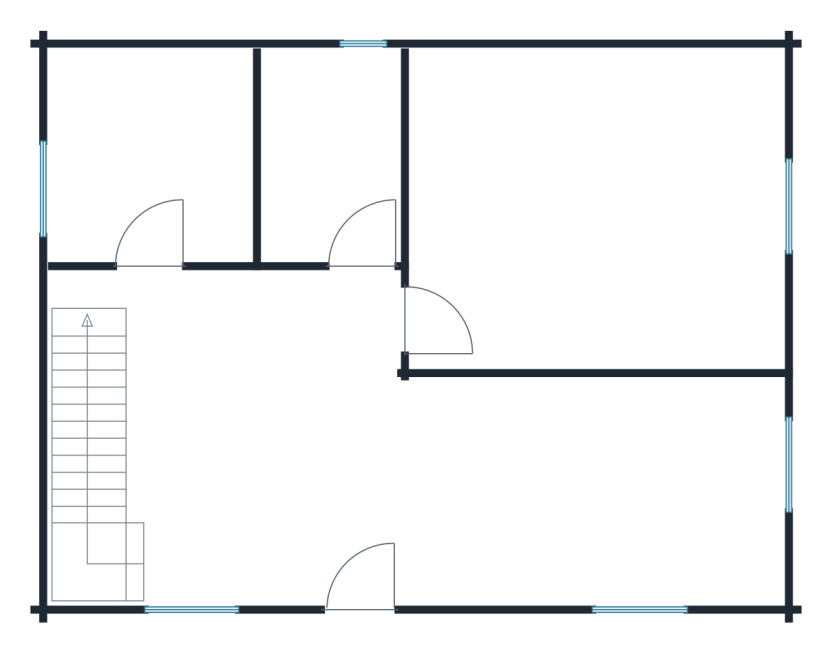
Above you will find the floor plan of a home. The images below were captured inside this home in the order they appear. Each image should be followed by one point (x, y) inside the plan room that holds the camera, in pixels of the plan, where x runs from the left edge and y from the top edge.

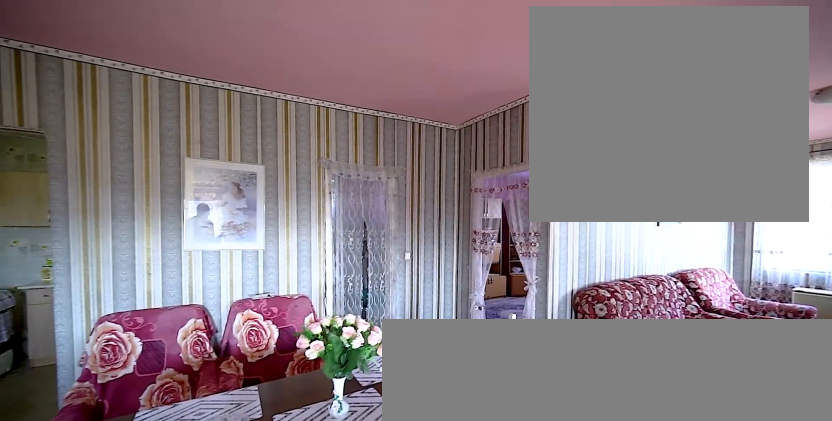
(353, 469)
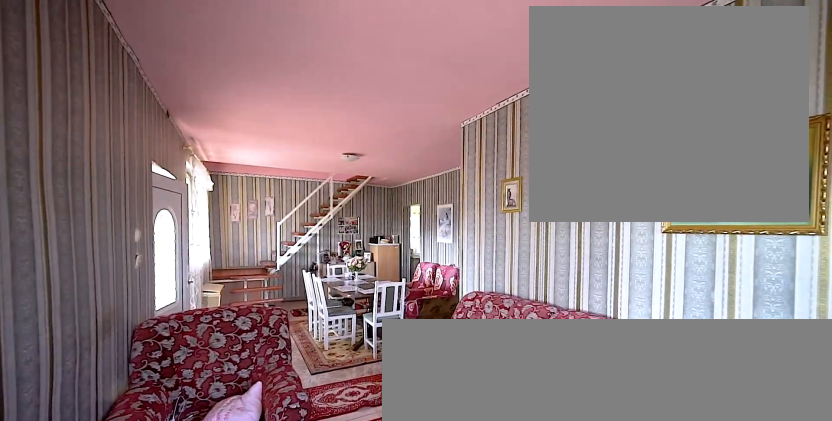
(353, 469)
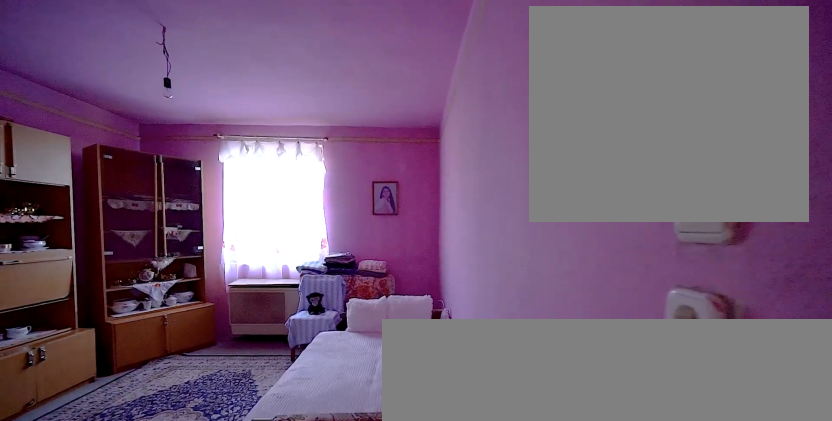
(603, 223)
